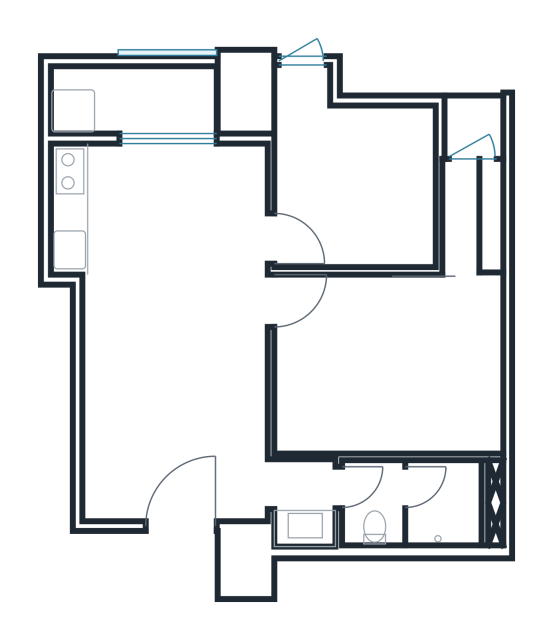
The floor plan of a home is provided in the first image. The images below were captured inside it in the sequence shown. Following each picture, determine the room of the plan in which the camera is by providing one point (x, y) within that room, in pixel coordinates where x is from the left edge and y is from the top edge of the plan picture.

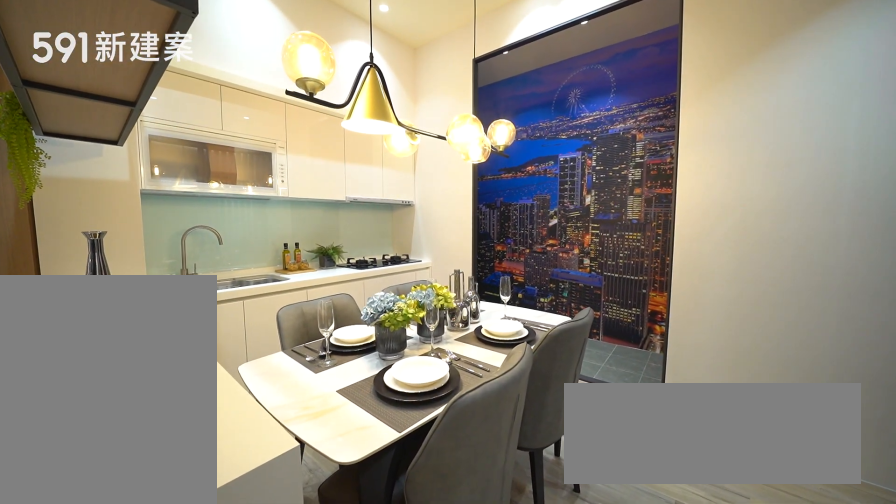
(178, 205)
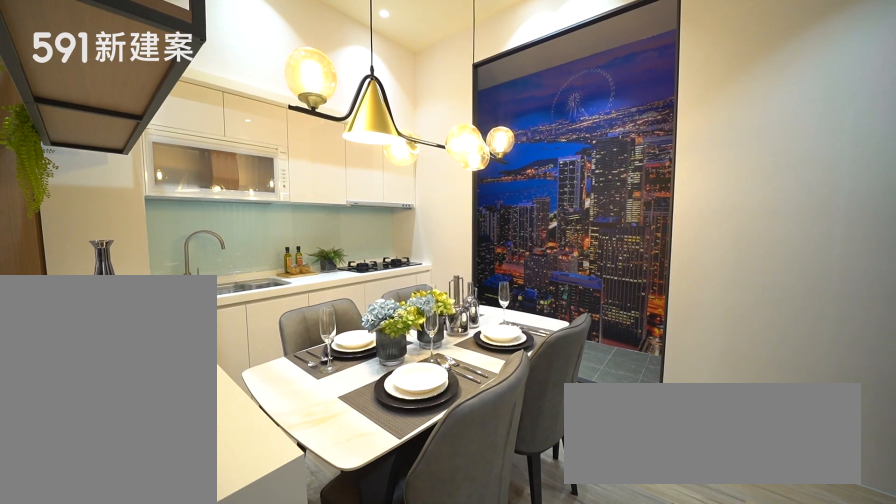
(178, 205)
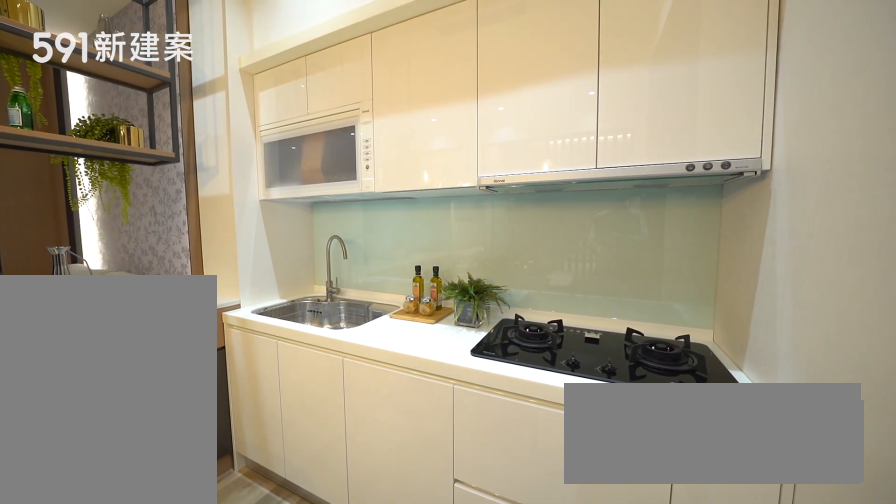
(88, 212)
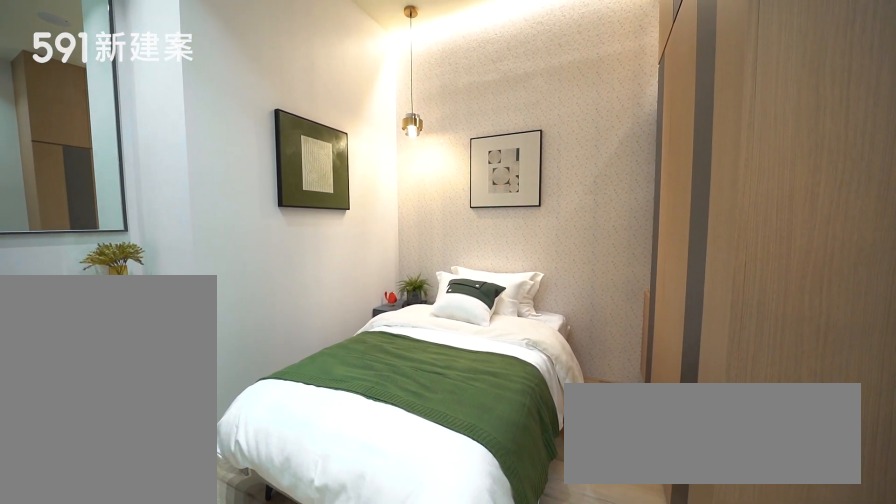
(358, 183)
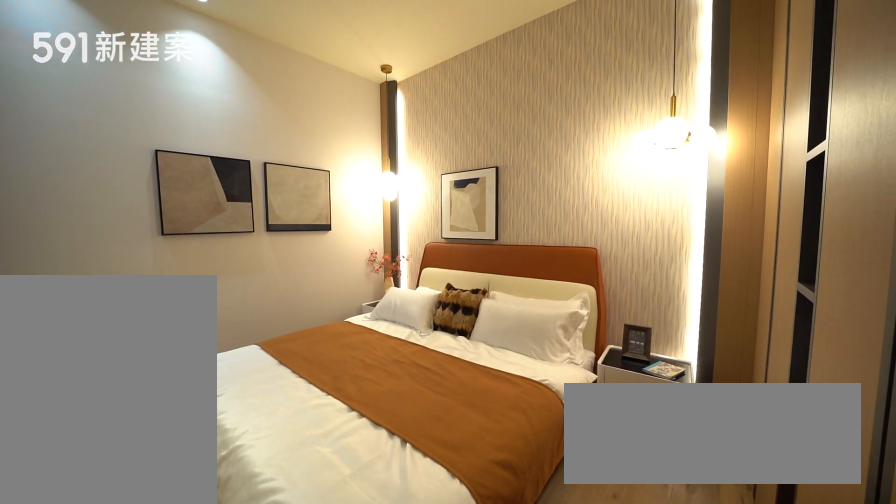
(389, 360)
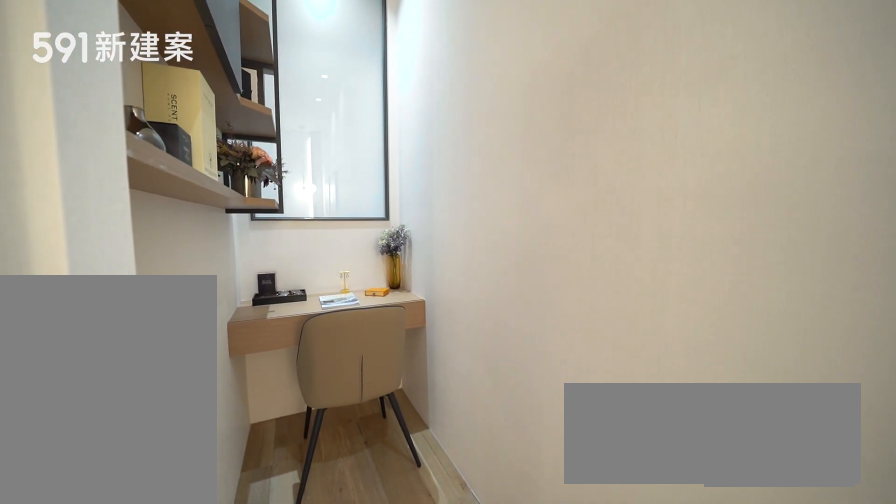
(470, 209)
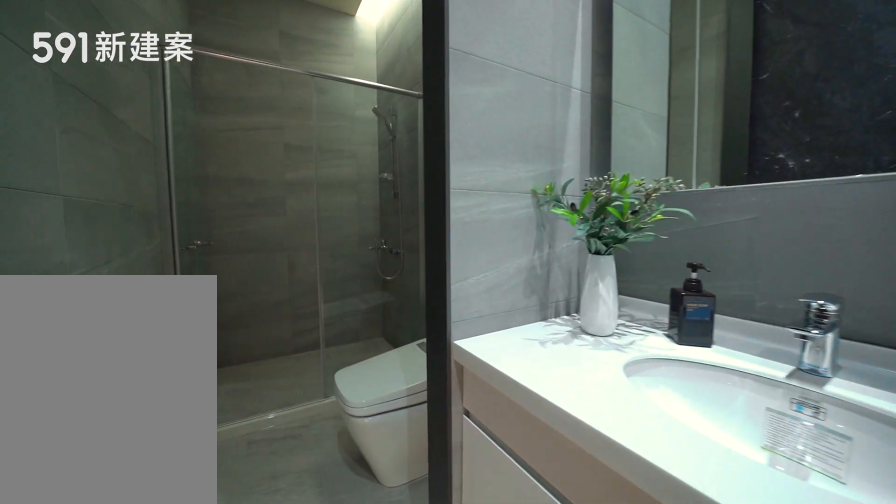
(394, 506)
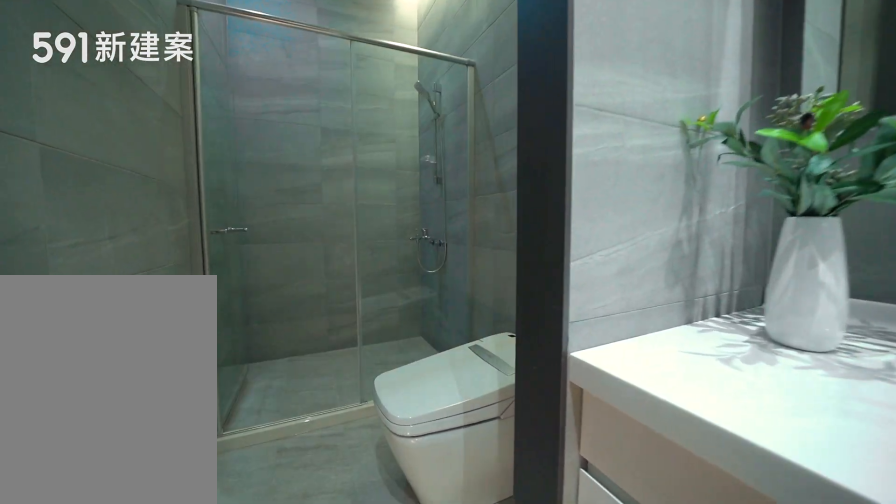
(394, 506)
